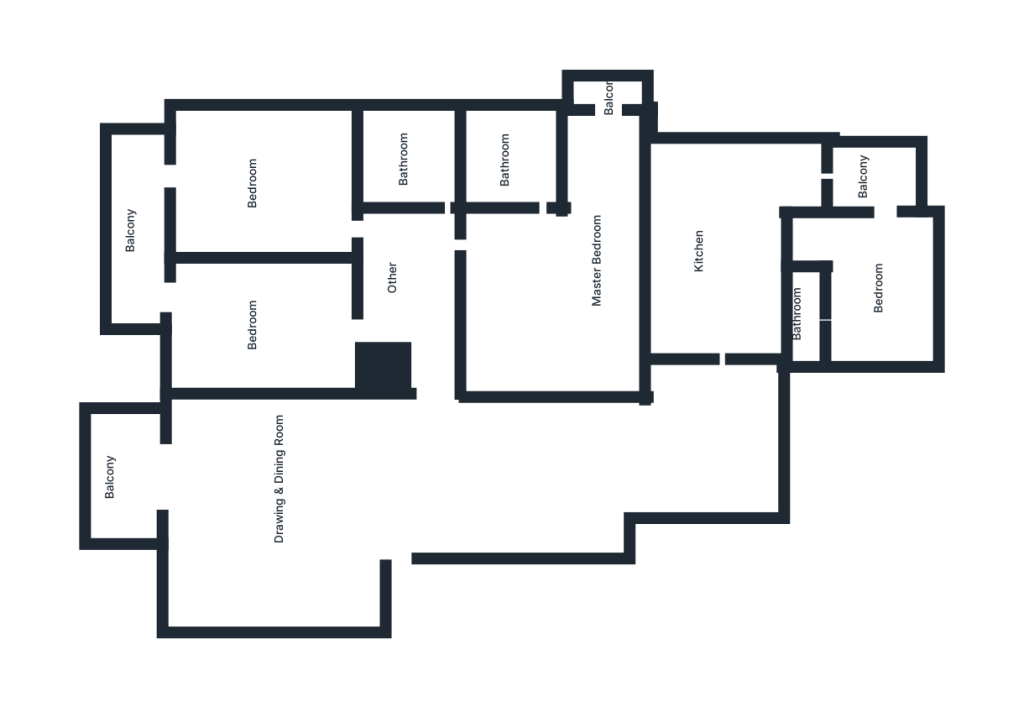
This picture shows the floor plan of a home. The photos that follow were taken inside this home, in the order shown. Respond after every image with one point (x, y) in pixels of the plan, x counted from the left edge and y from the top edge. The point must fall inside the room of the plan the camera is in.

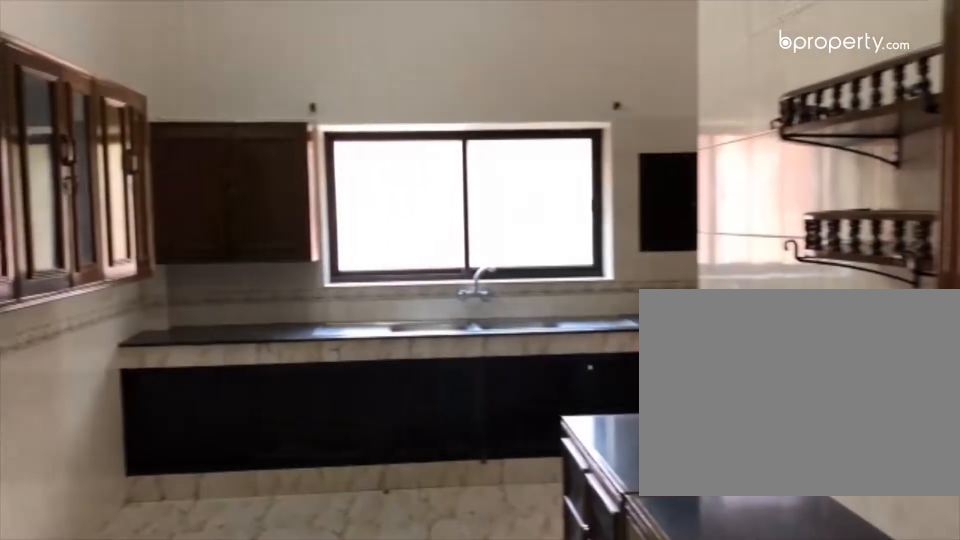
(708, 284)
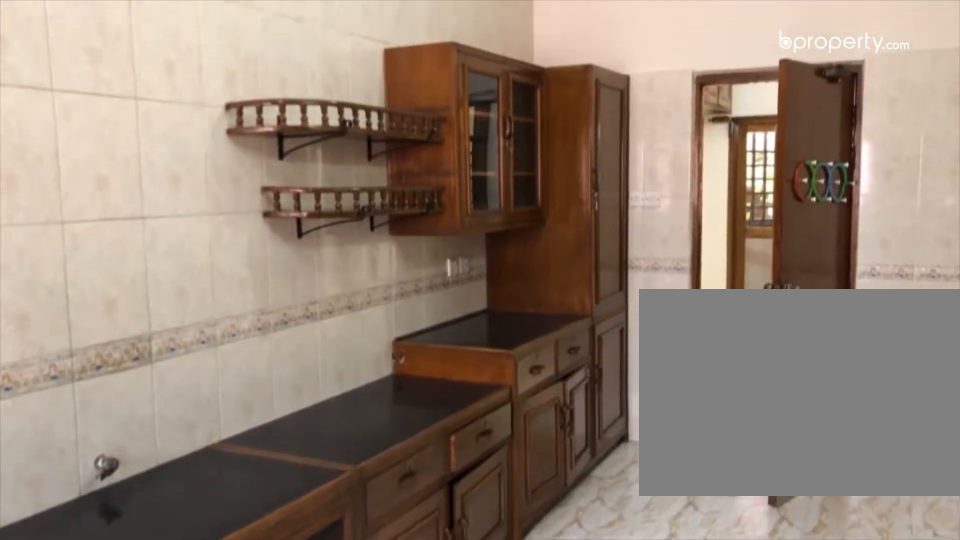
(710, 247)
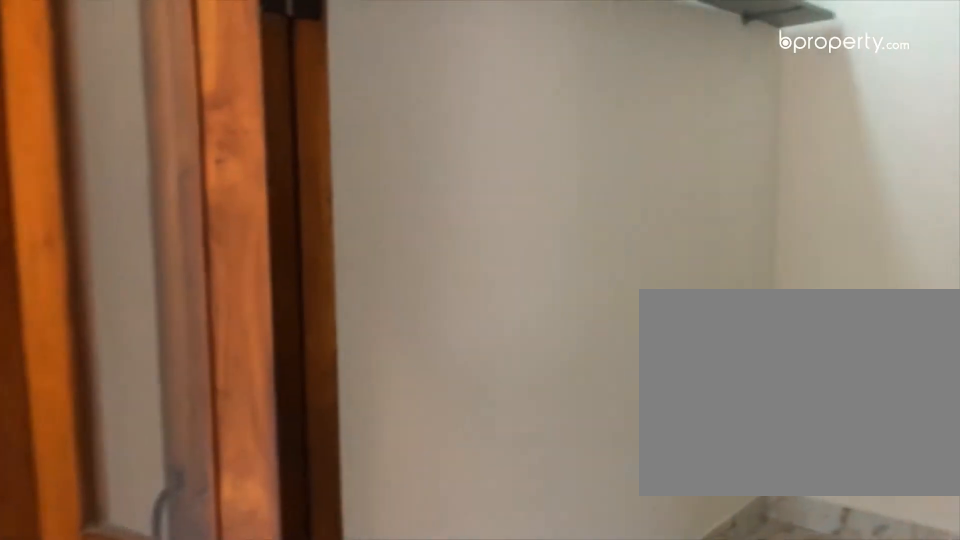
(871, 286)
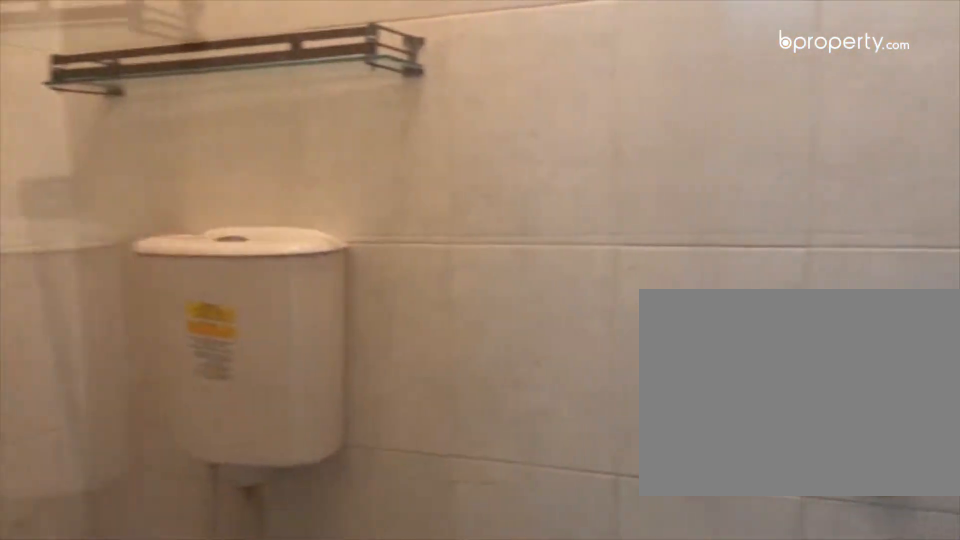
(804, 310)
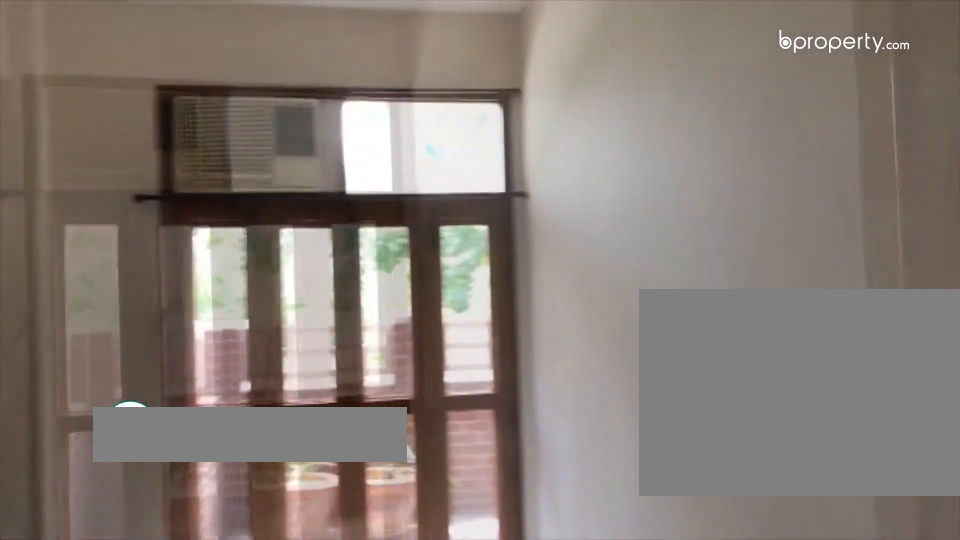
(277, 315)
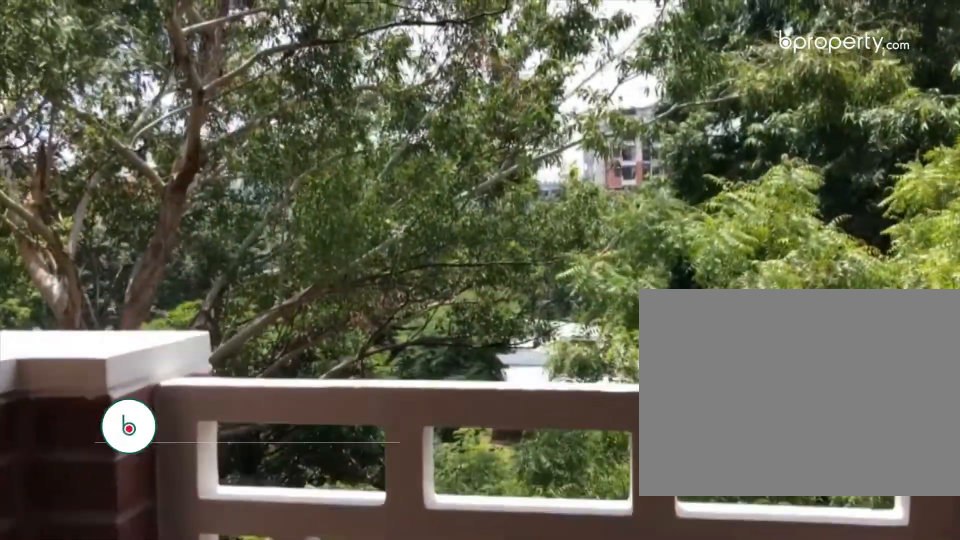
(138, 274)
